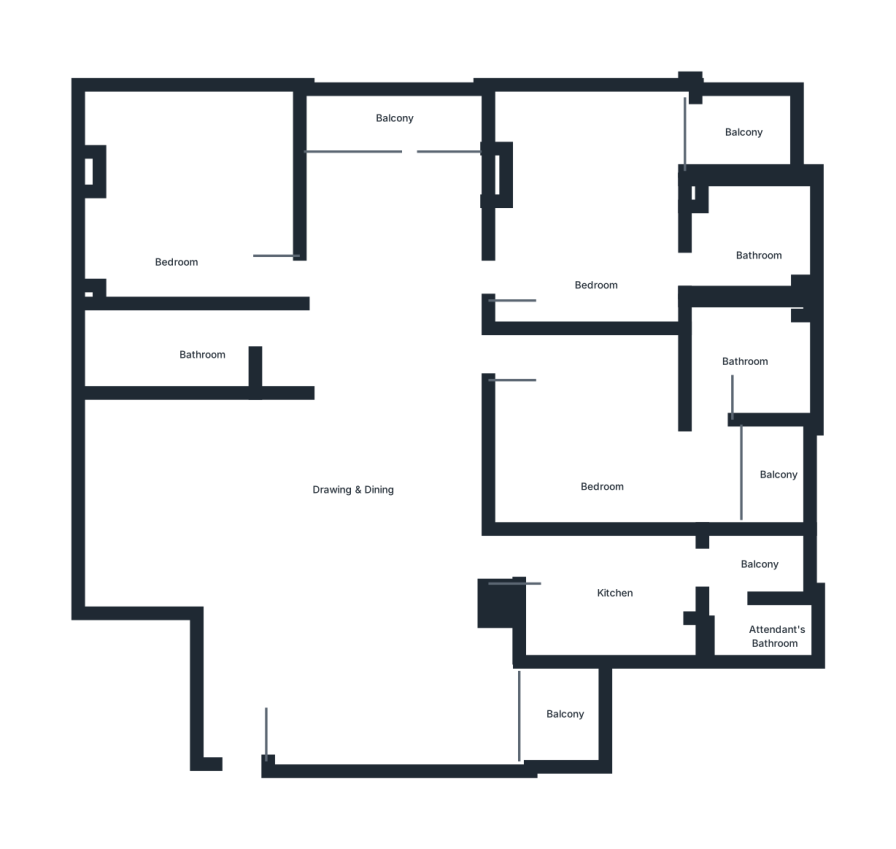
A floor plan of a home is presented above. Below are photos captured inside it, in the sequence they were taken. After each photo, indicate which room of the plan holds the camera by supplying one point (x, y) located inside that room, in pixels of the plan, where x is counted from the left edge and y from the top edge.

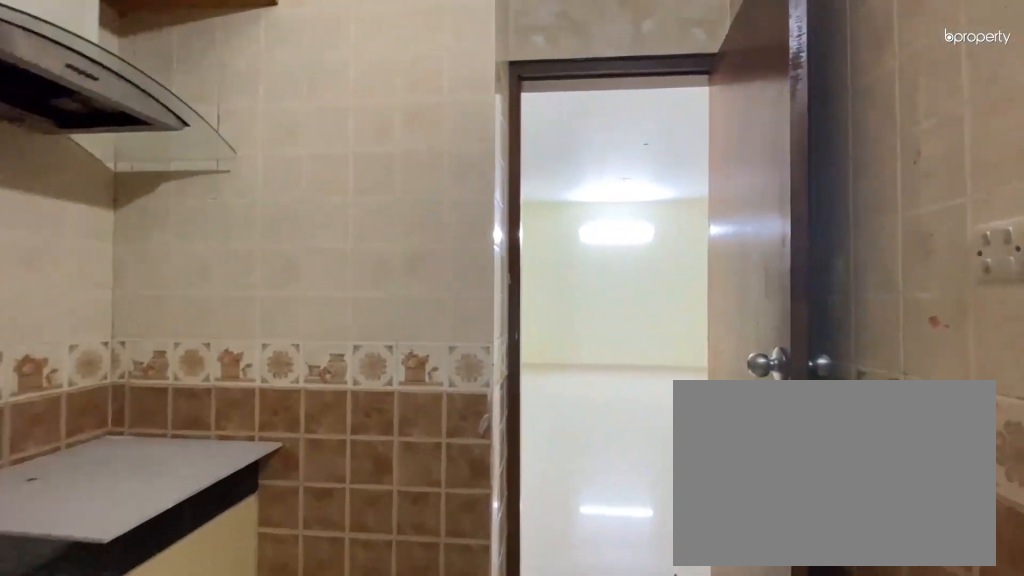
(629, 606)
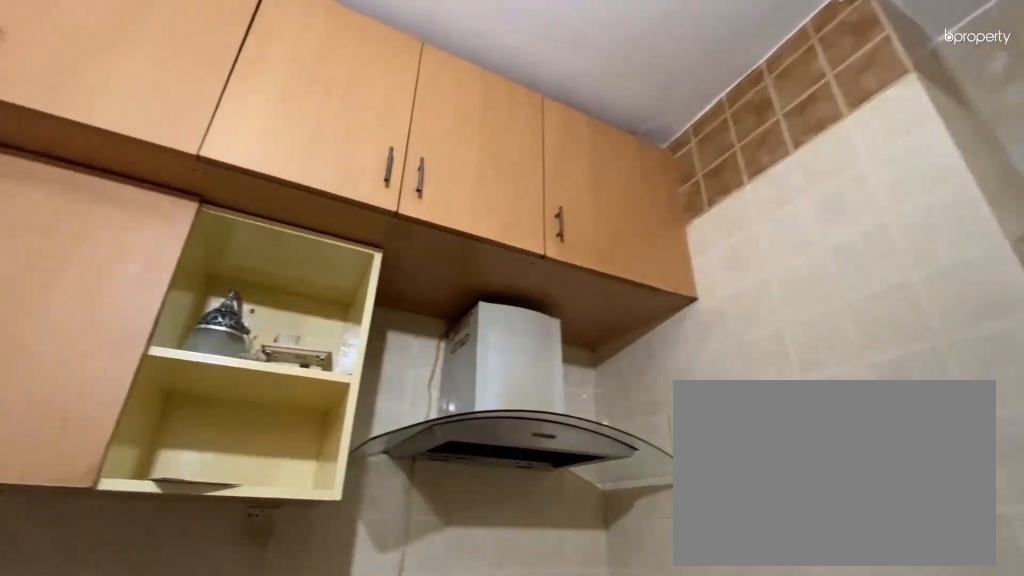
(629, 606)
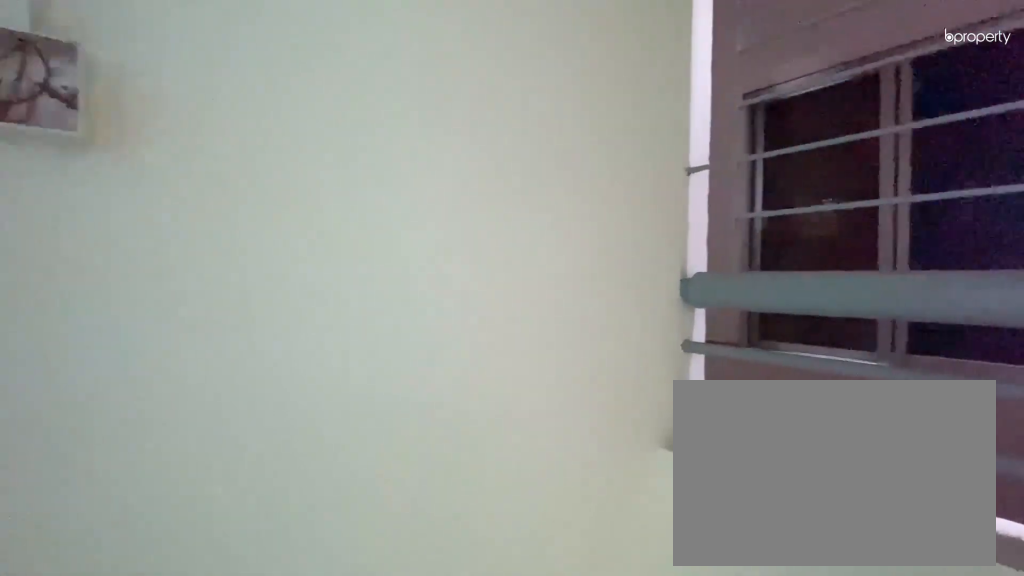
(788, 476)
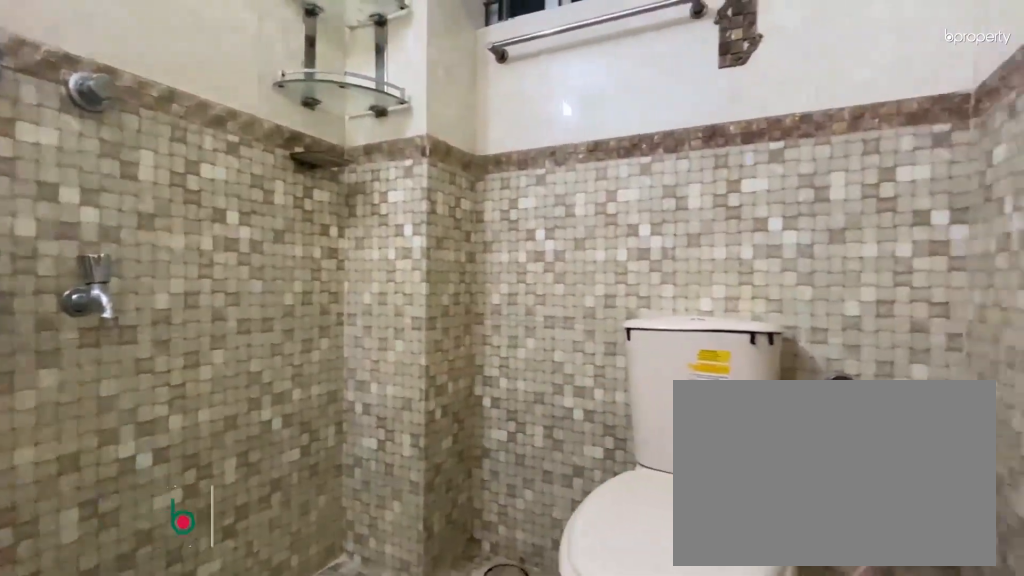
(747, 359)
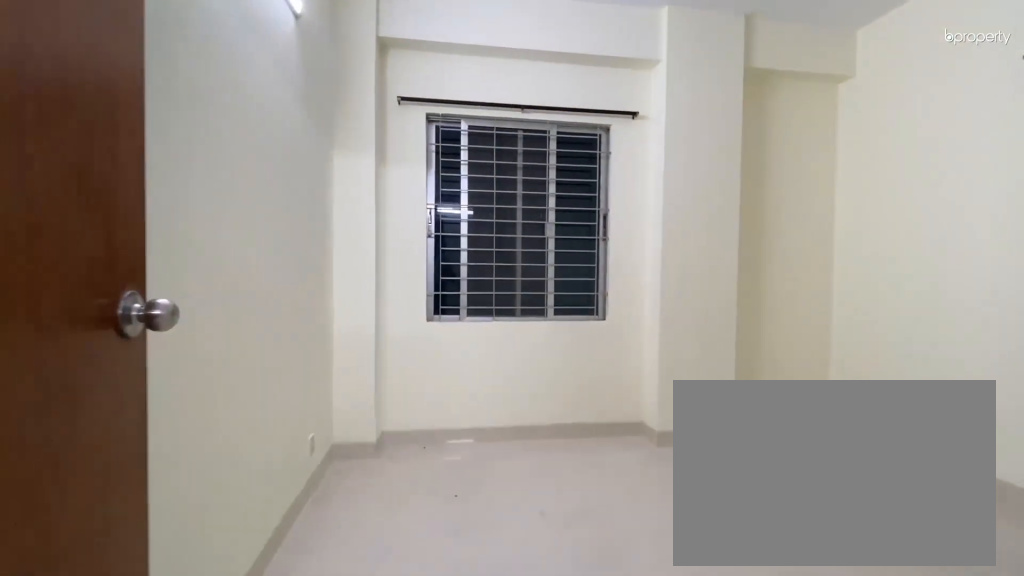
(171, 226)
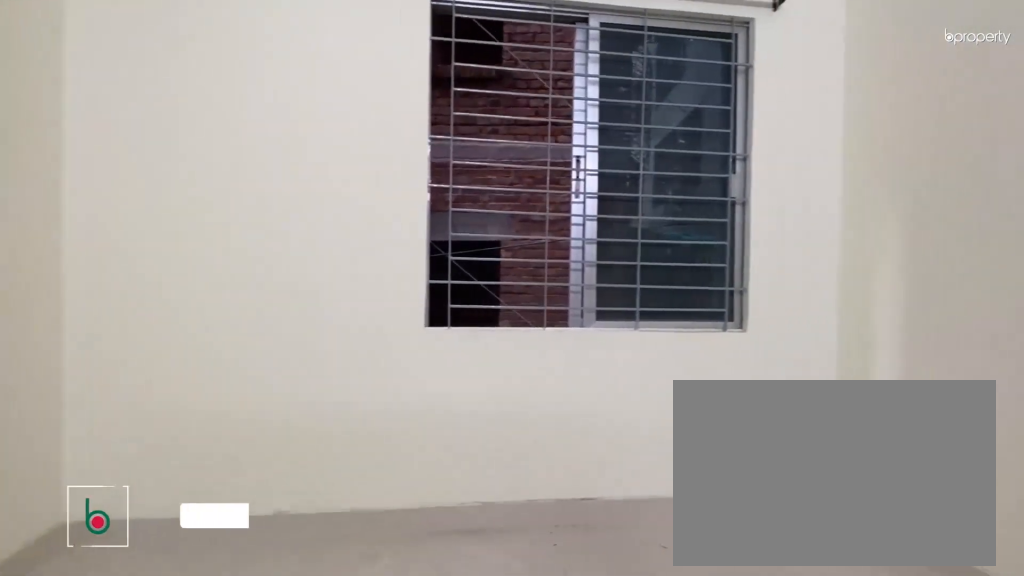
(171, 226)
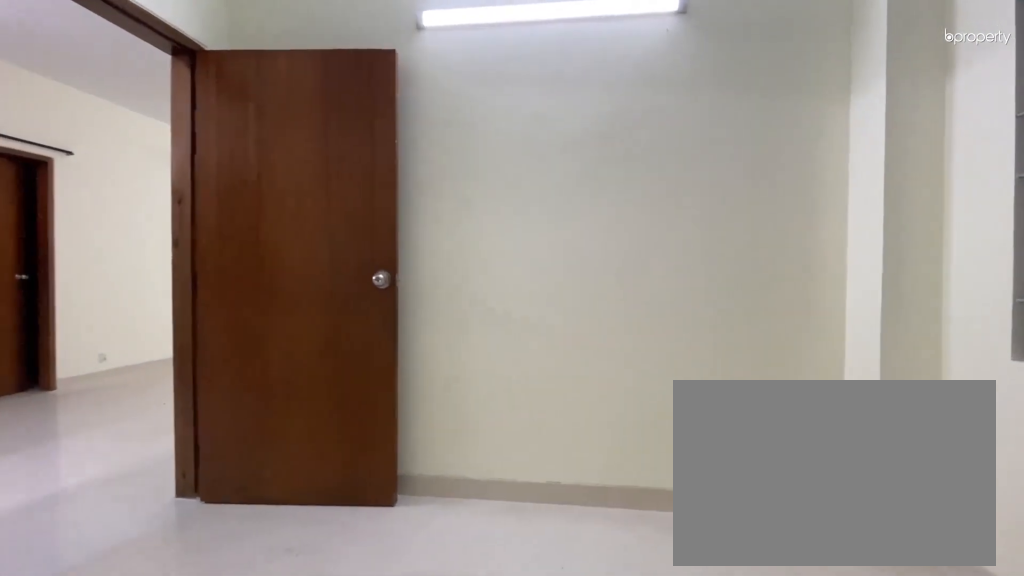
(171, 226)
